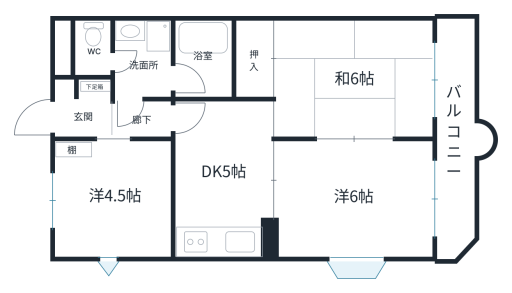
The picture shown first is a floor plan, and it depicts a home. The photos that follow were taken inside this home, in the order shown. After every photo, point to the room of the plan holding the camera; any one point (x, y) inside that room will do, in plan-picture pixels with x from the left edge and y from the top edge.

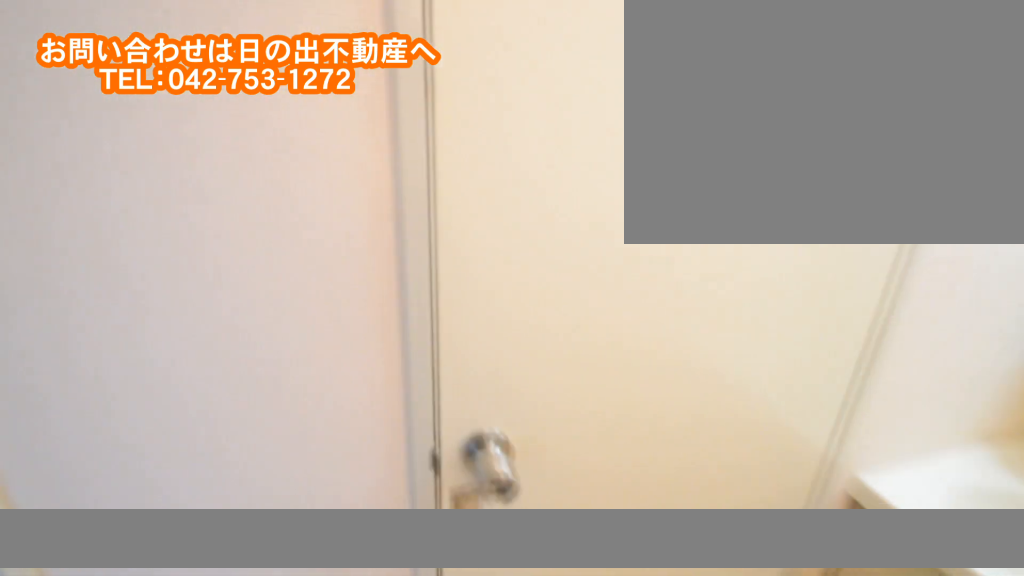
(143, 75)
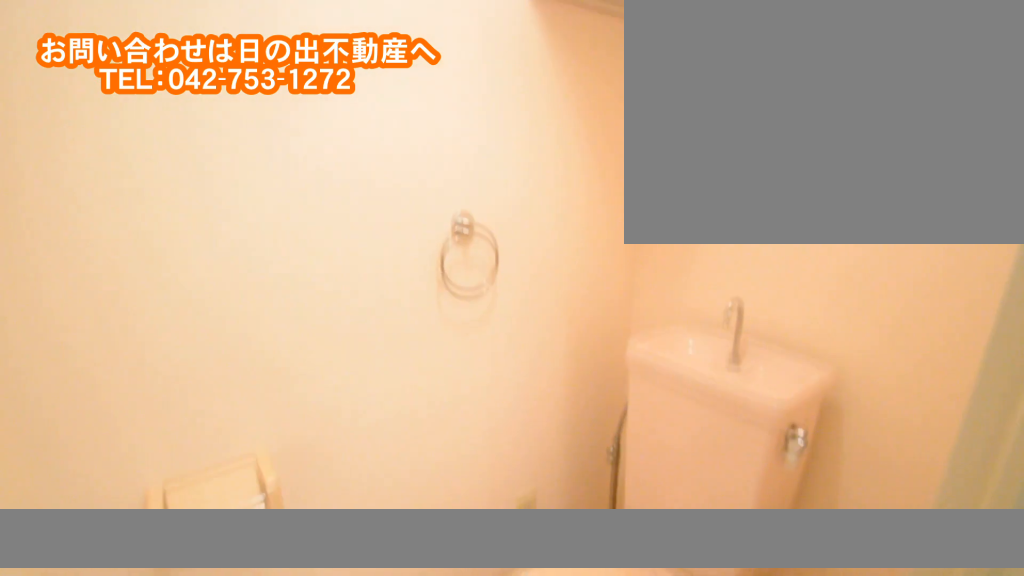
(92, 49)
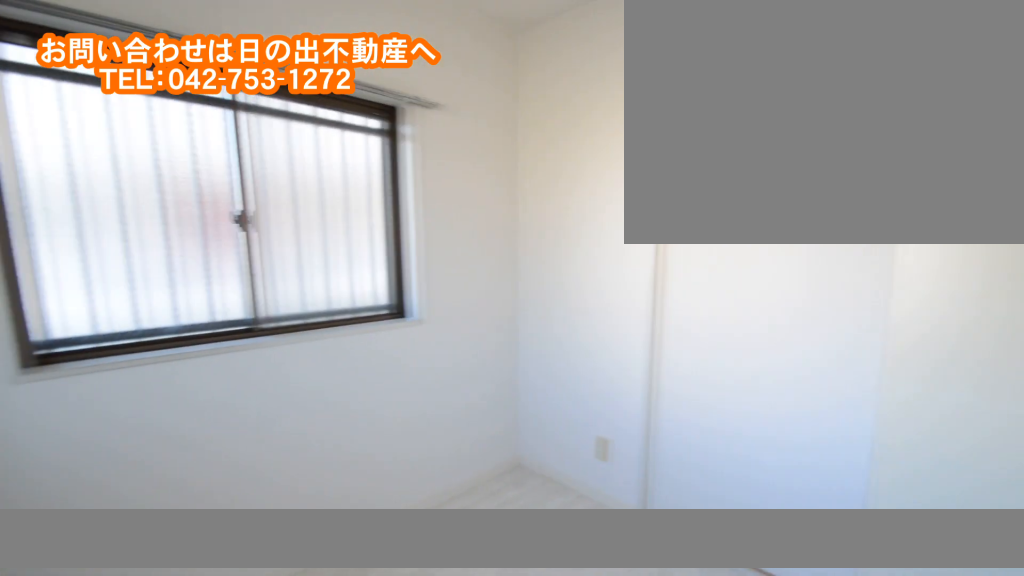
(114, 221)
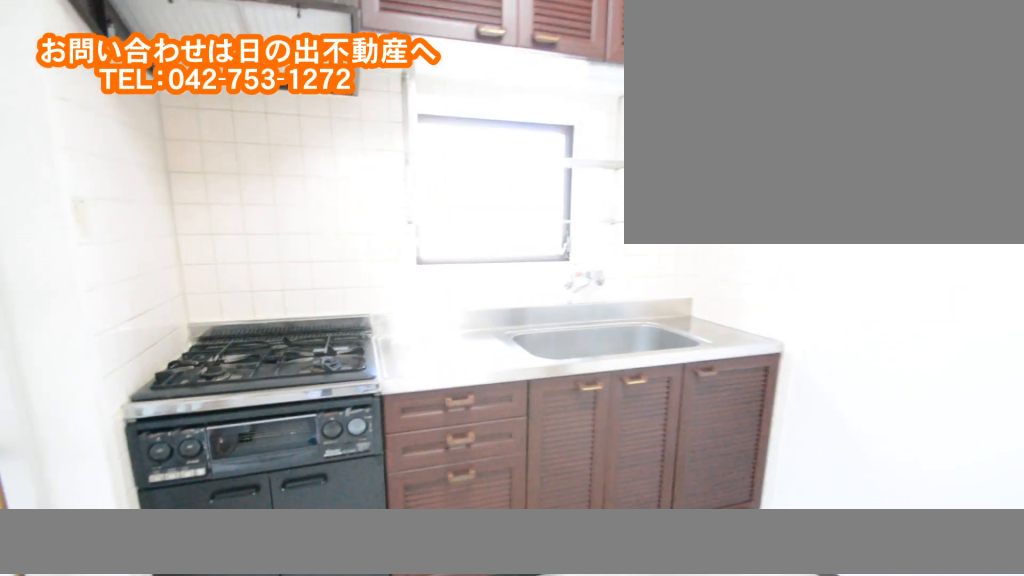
(229, 194)
